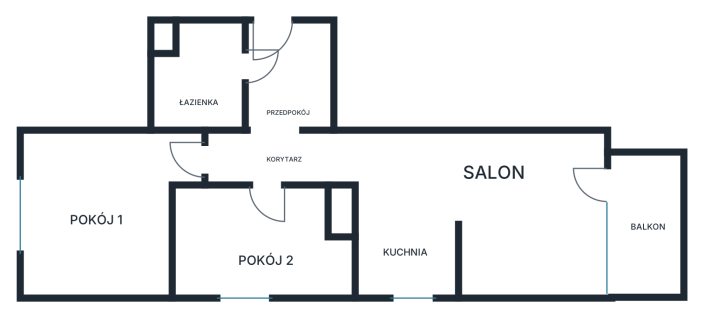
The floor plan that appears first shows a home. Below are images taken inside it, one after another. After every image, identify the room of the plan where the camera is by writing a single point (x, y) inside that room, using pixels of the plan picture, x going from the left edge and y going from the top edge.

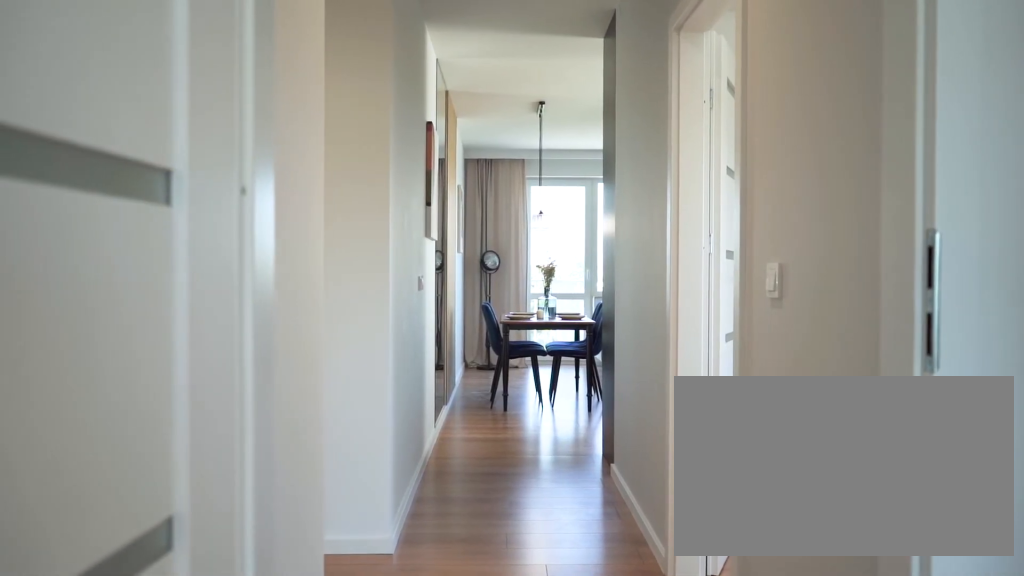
(281, 158)
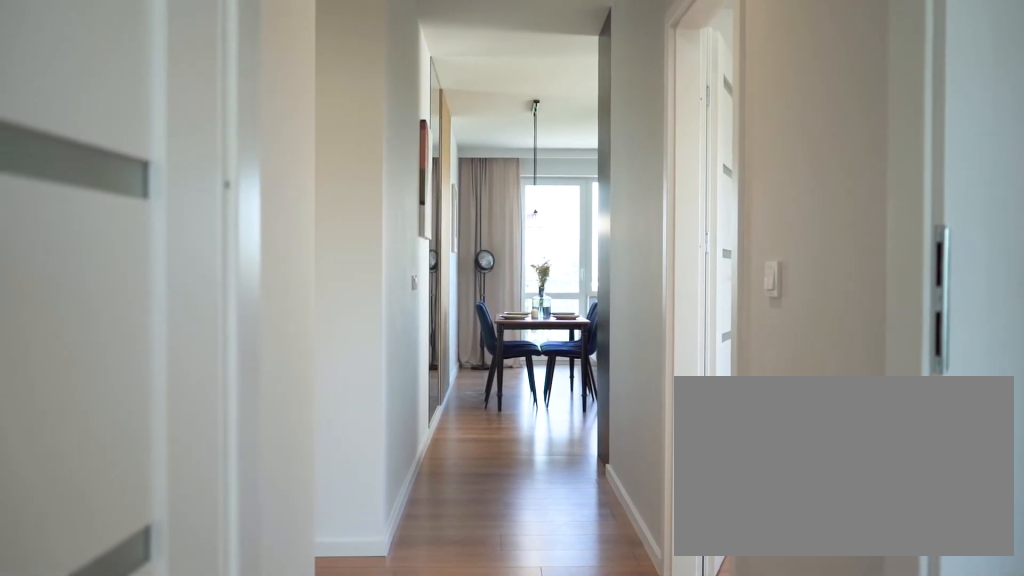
(281, 158)
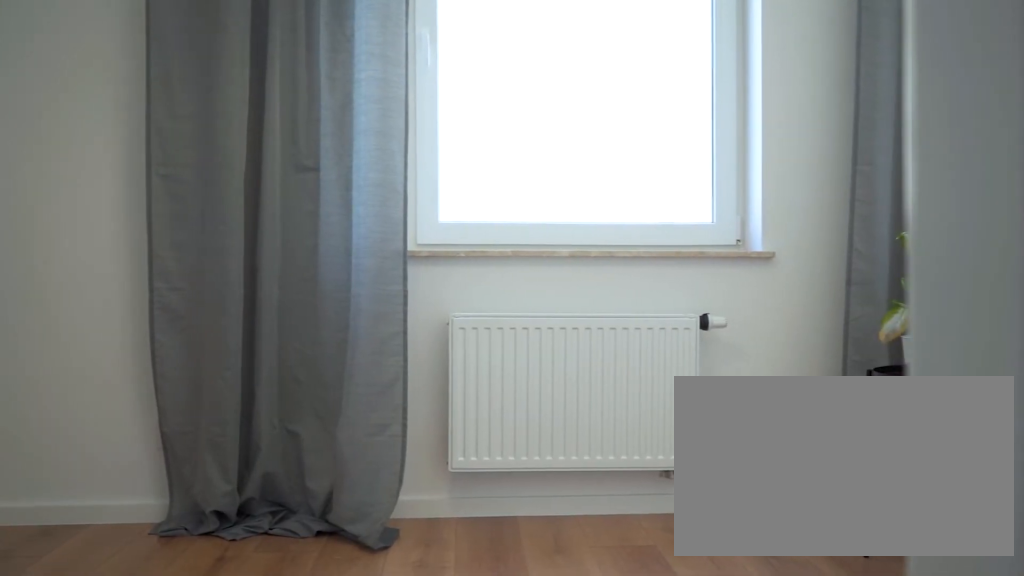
(289, 252)
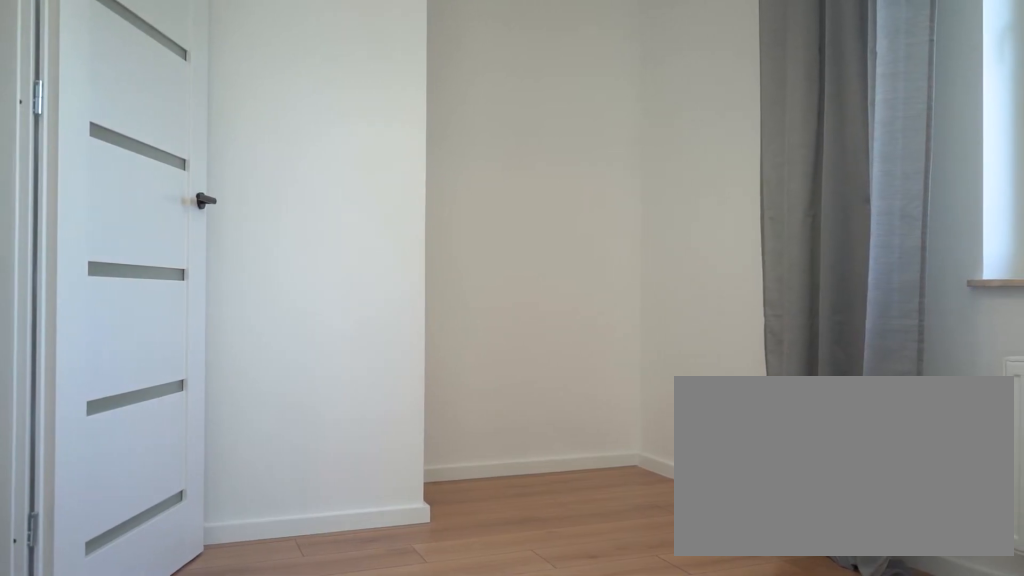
(269, 244)
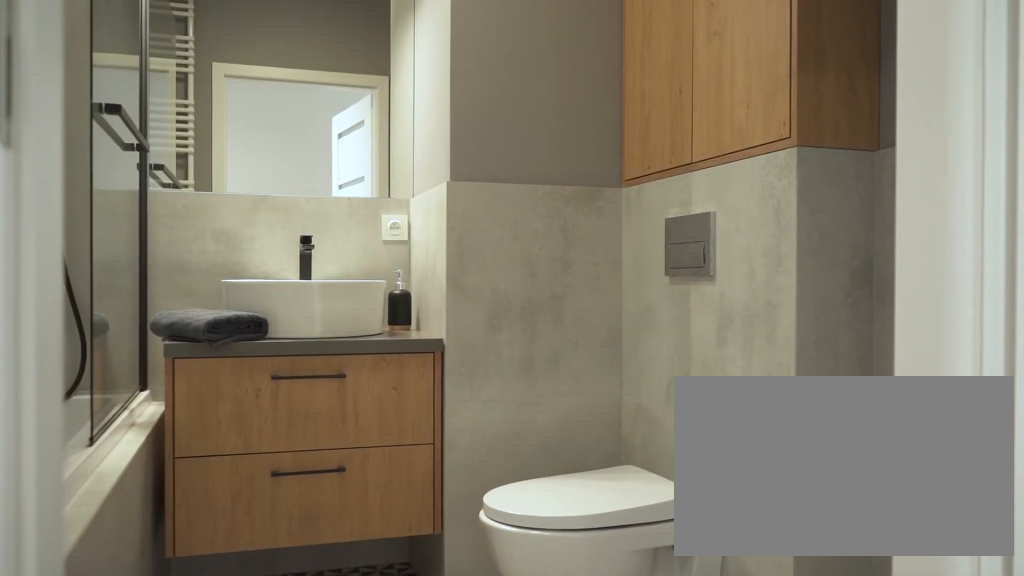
(233, 76)
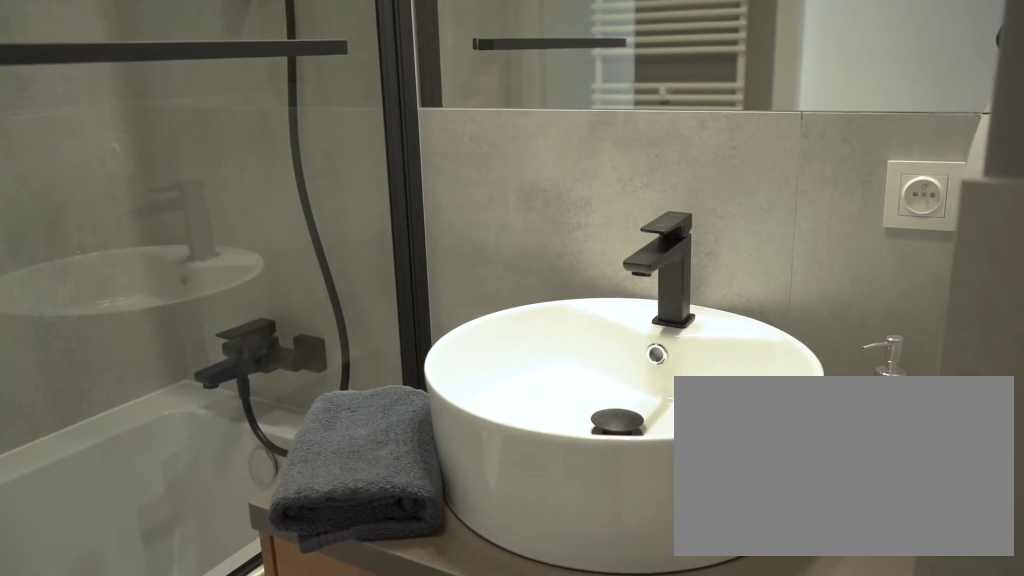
(201, 84)
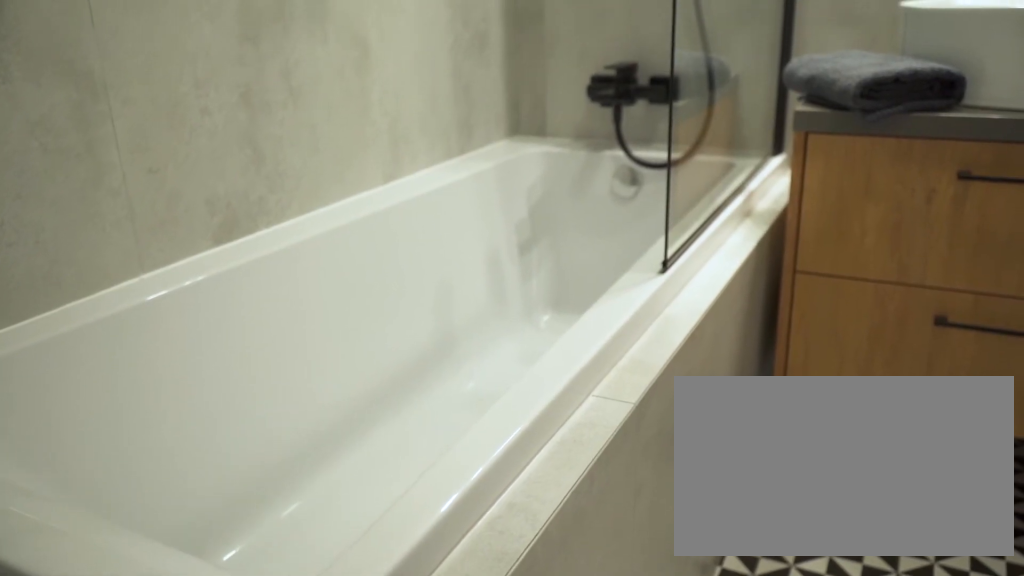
(198, 76)
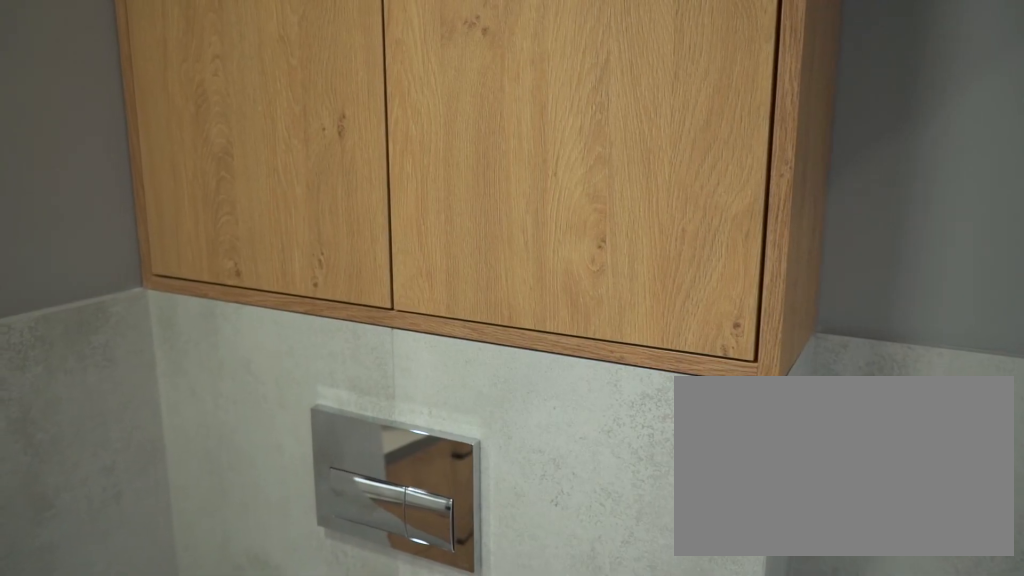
(198, 76)
